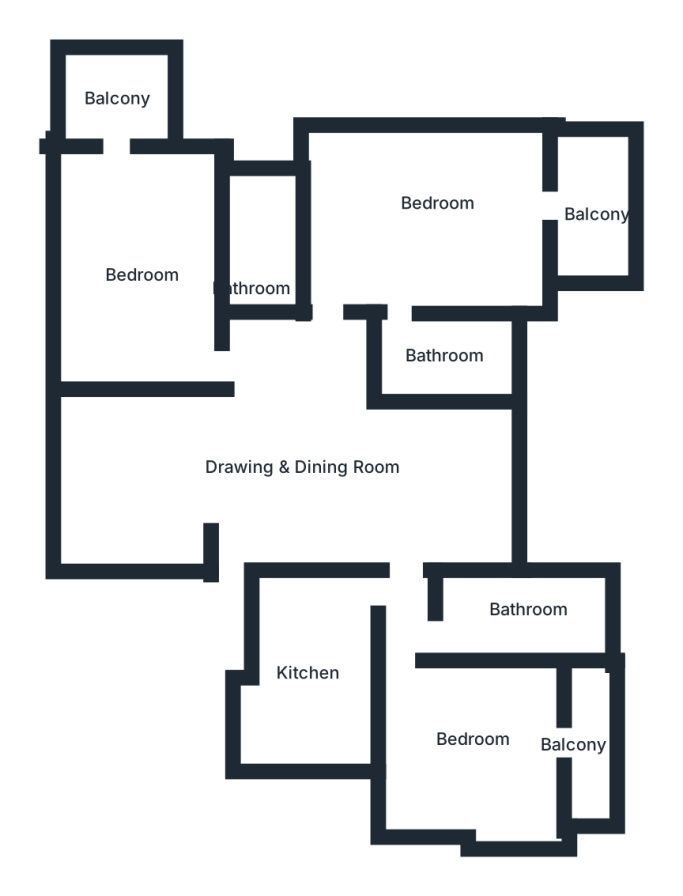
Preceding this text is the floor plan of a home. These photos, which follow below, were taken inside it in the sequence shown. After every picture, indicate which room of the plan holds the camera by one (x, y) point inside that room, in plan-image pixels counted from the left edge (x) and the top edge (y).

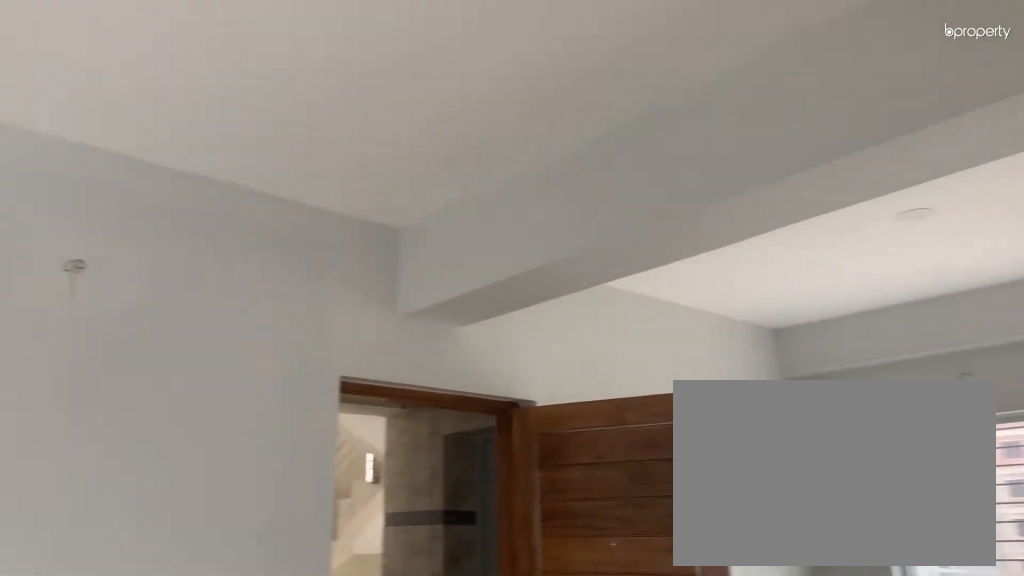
(261, 480)
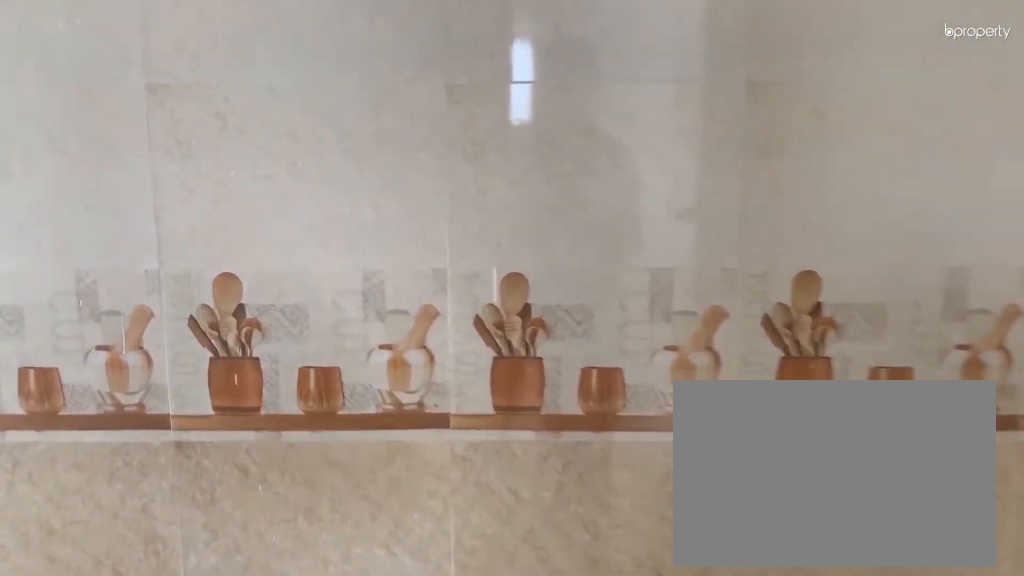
(306, 668)
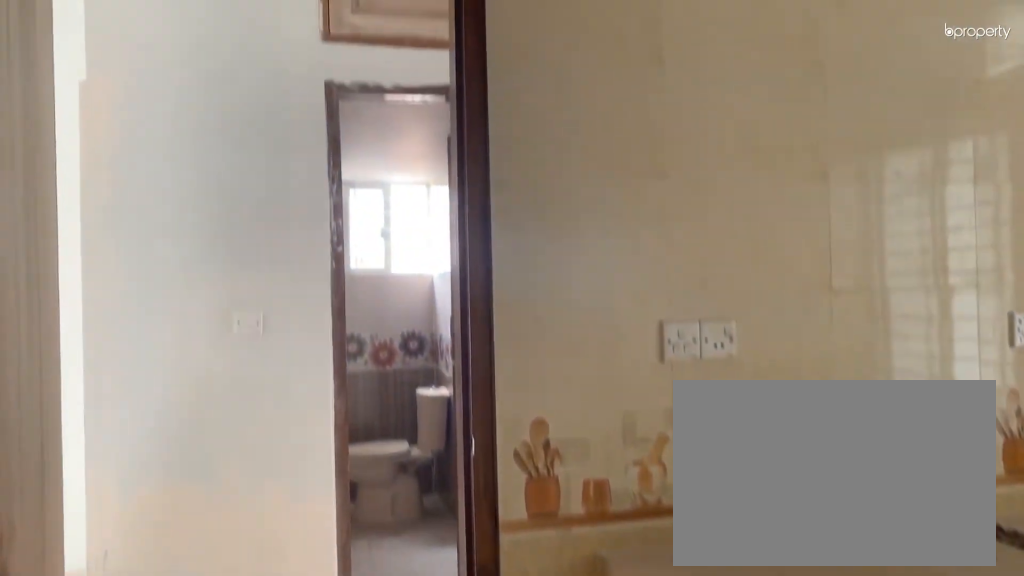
(306, 668)
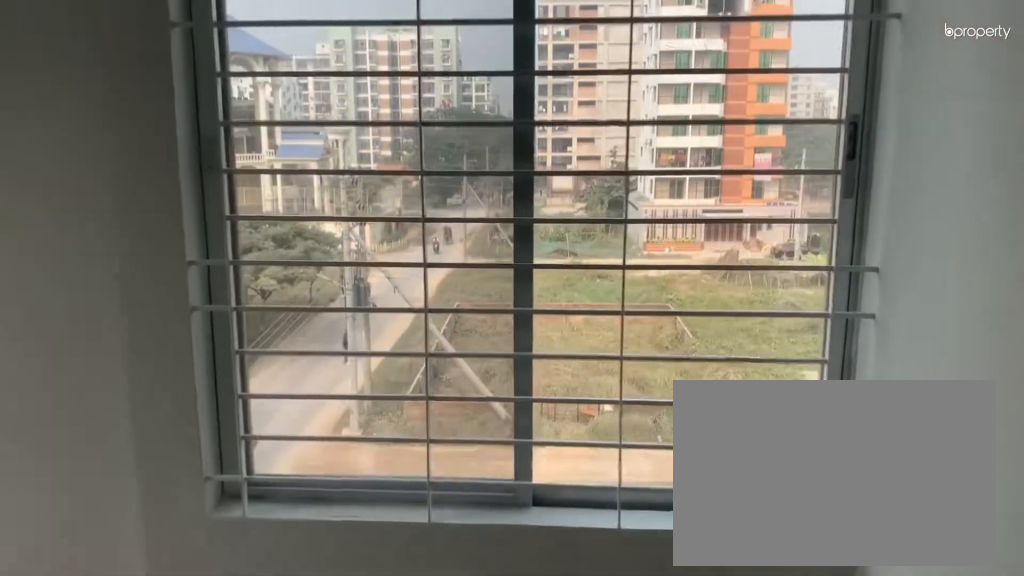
(492, 749)
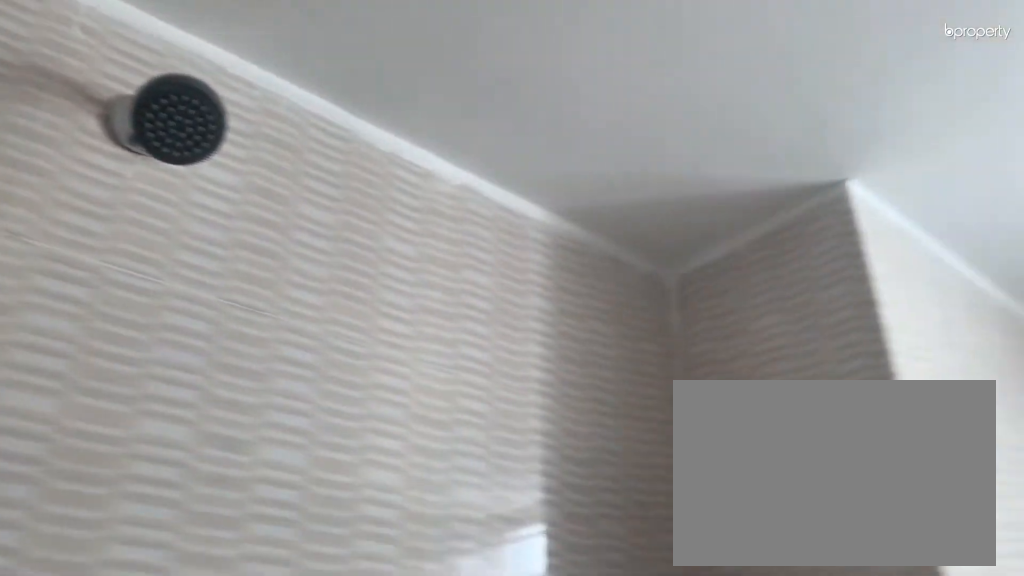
(505, 611)
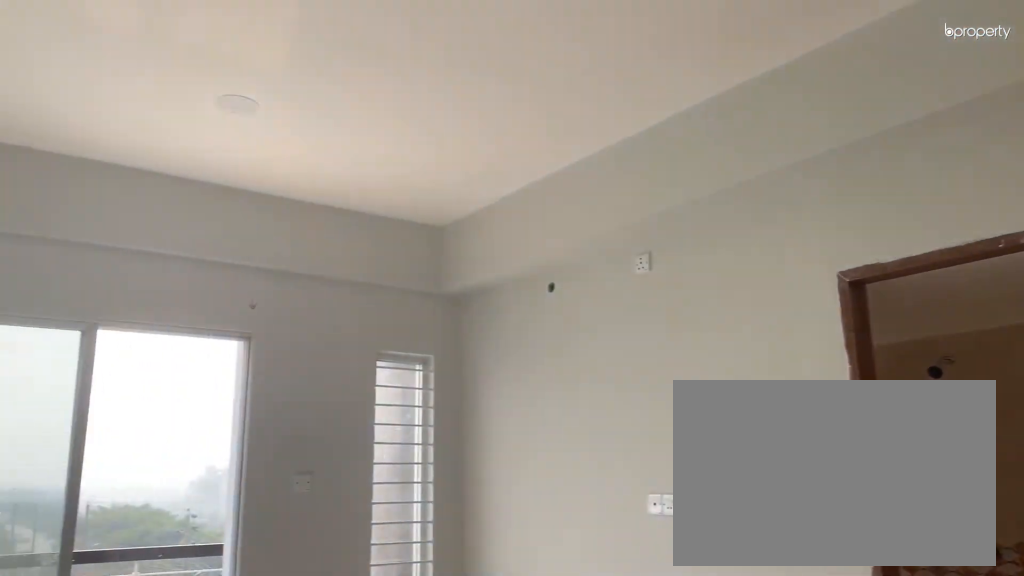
(151, 266)
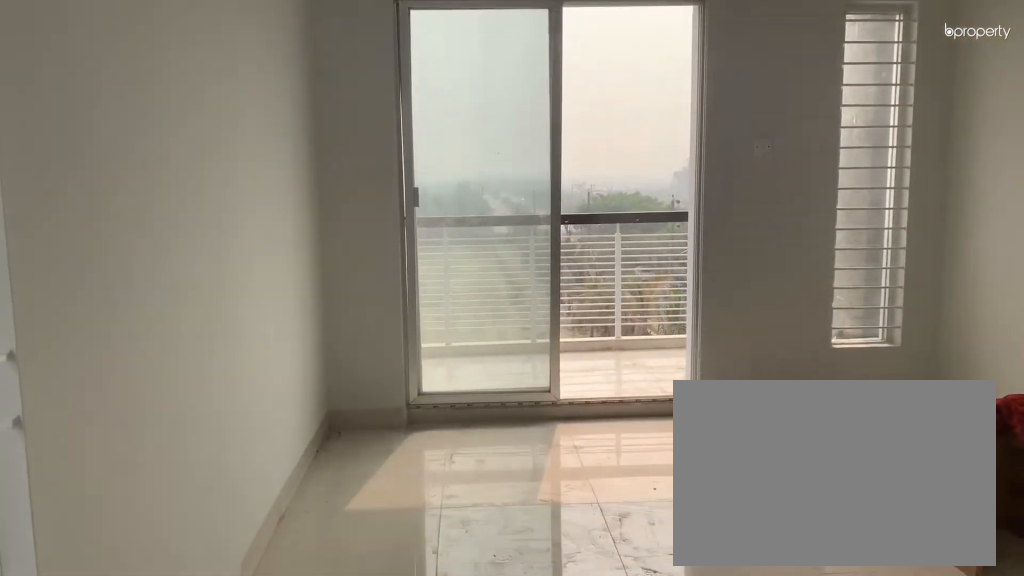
(151, 266)
